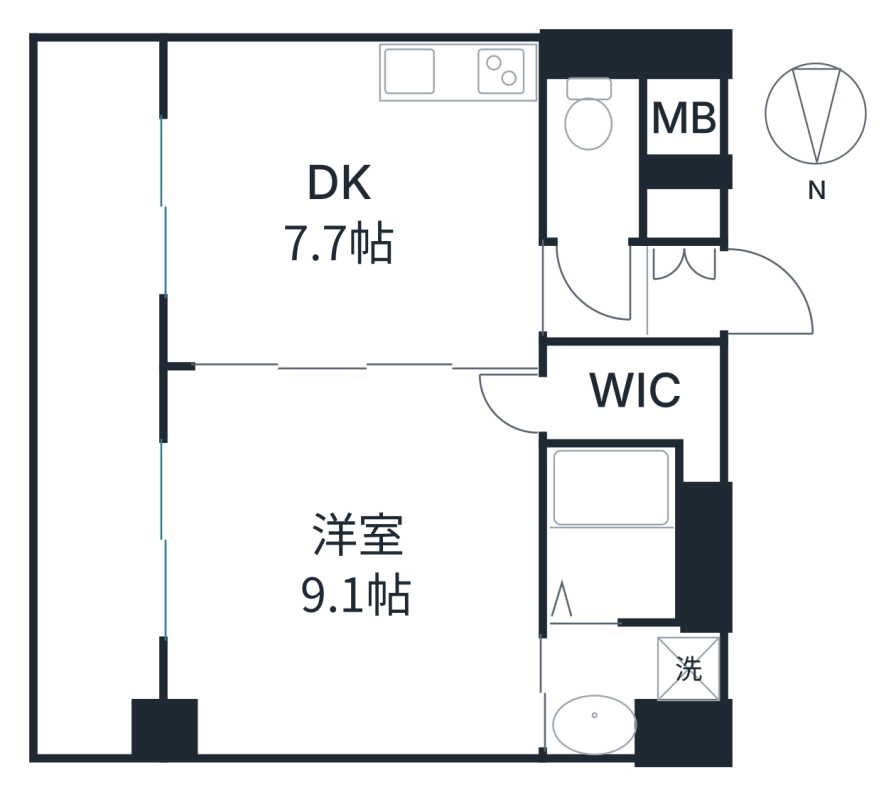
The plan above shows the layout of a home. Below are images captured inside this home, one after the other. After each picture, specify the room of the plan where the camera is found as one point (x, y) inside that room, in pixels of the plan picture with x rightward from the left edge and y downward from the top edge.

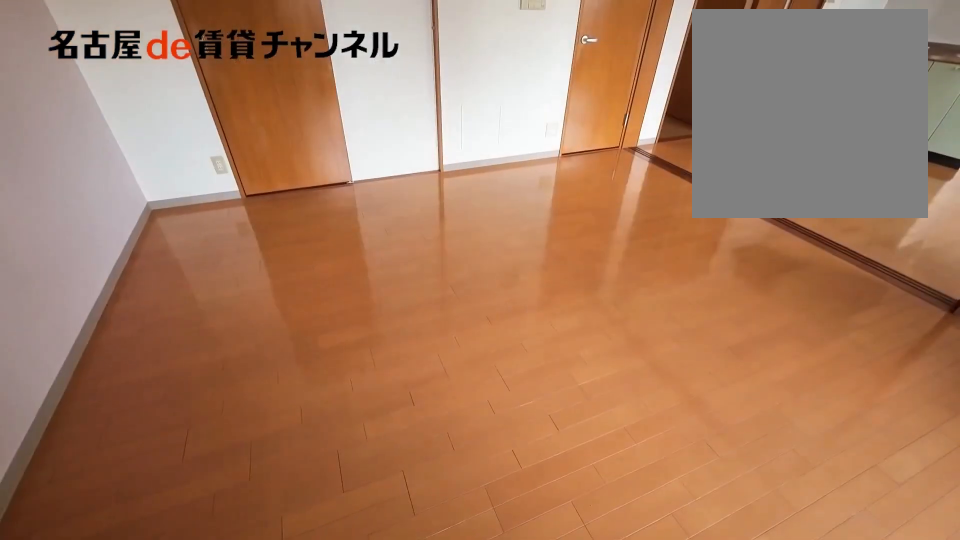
(348, 564)
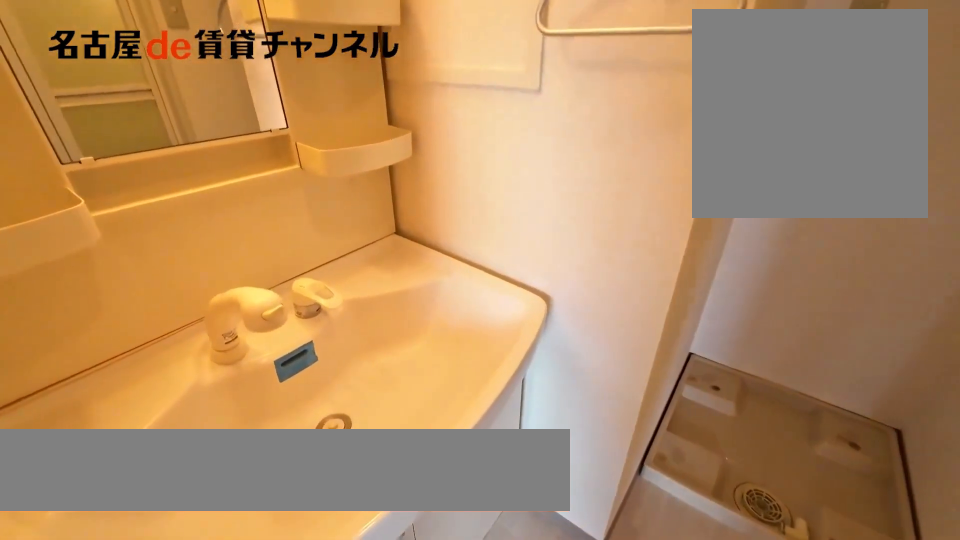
(627, 683)
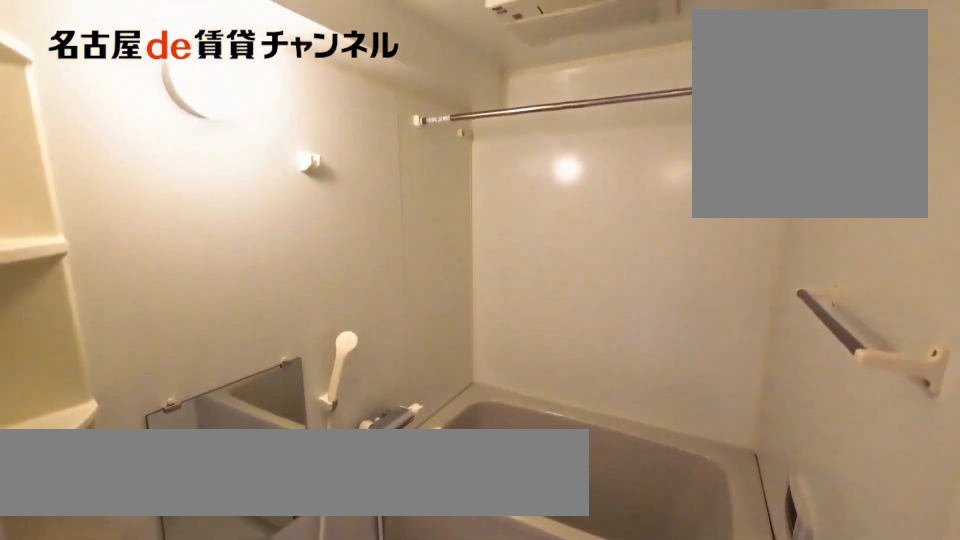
(613, 532)
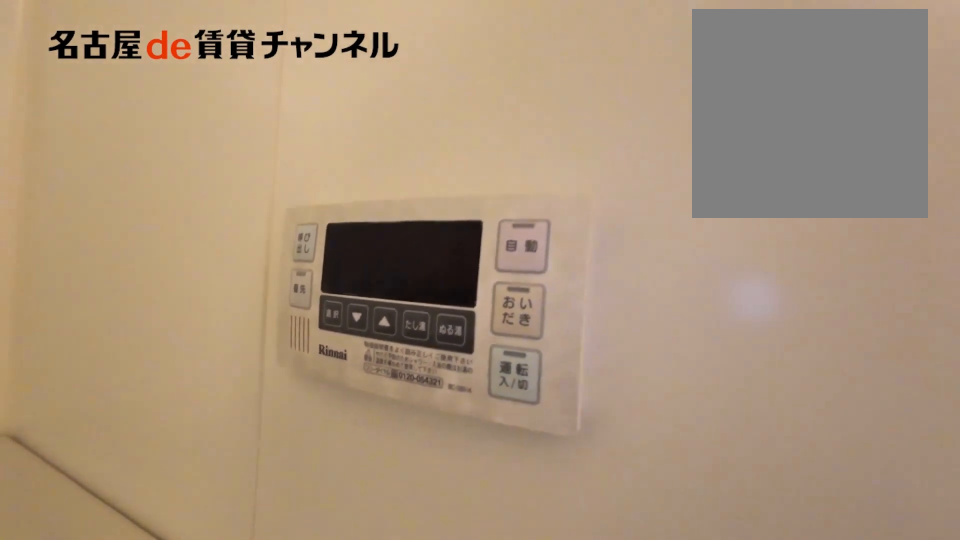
(613, 532)
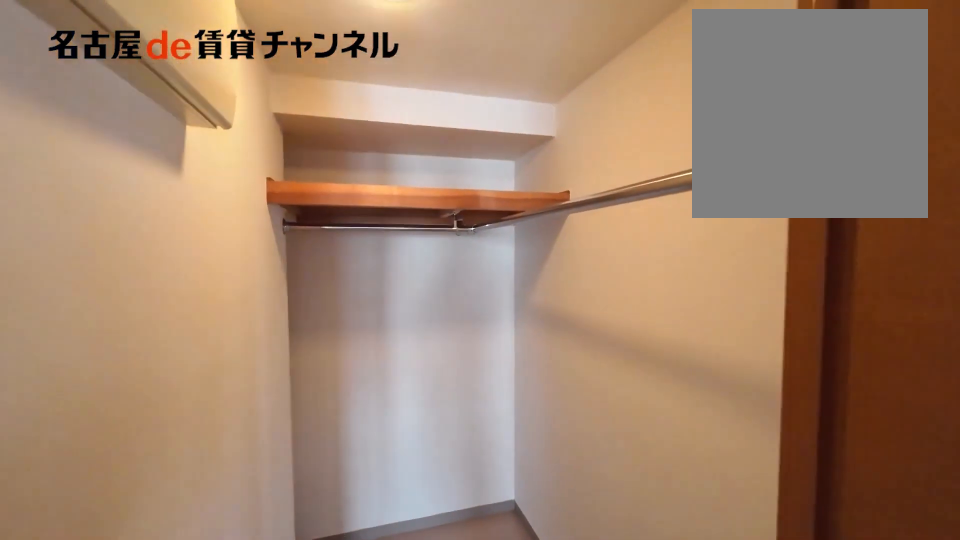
(645, 398)
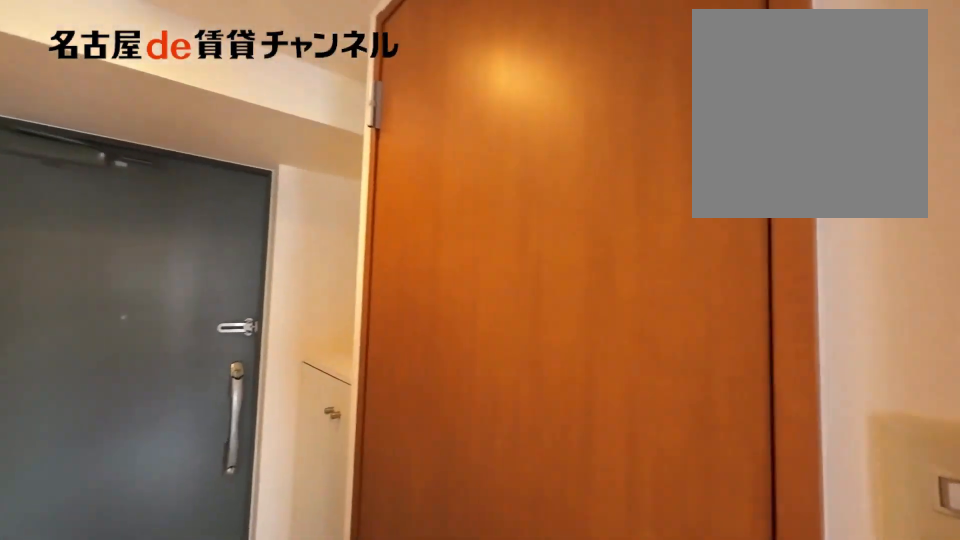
(595, 293)
